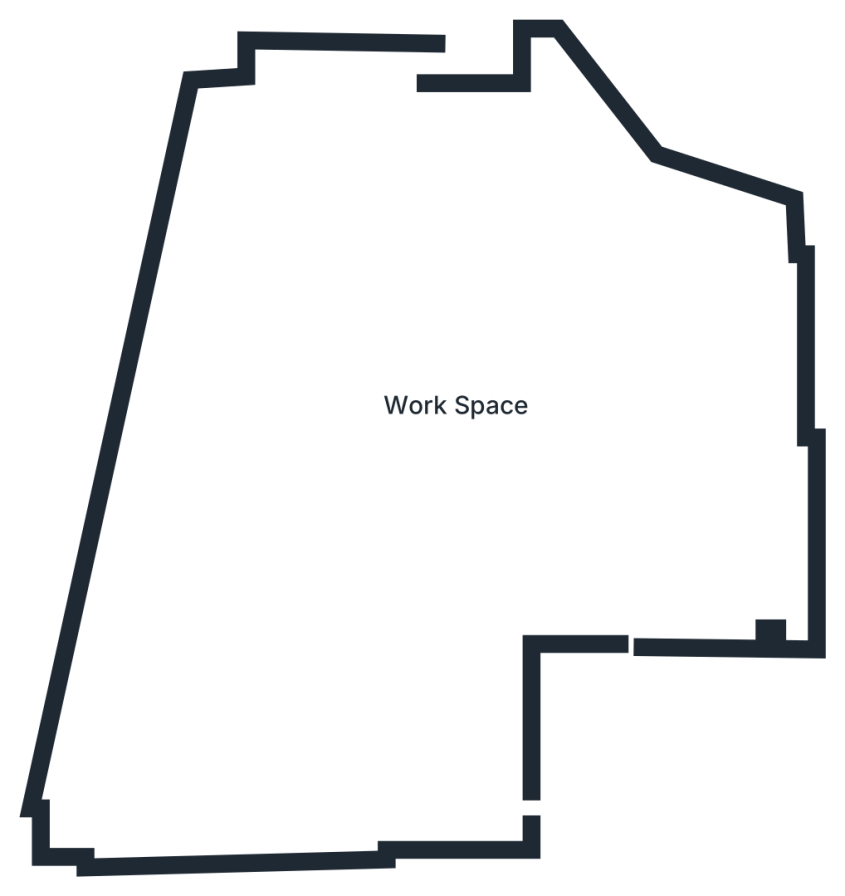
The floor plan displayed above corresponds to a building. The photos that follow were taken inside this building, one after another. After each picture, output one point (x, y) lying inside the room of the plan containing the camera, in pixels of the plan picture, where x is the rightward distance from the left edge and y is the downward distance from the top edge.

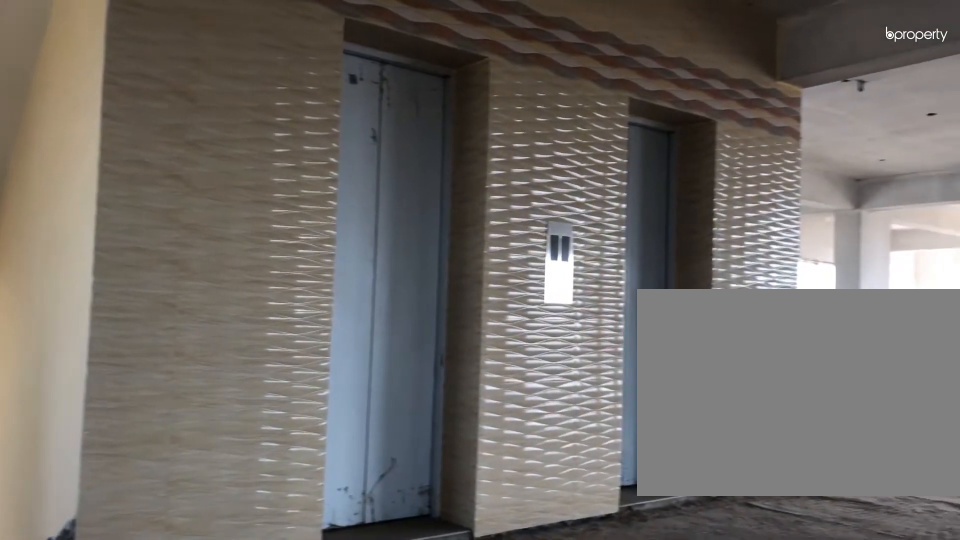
(600, 493)
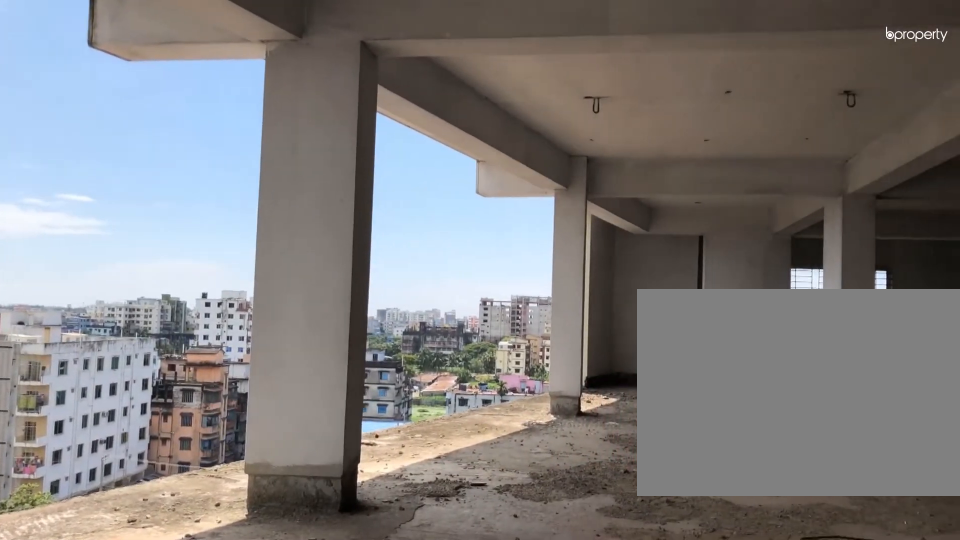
(600, 493)
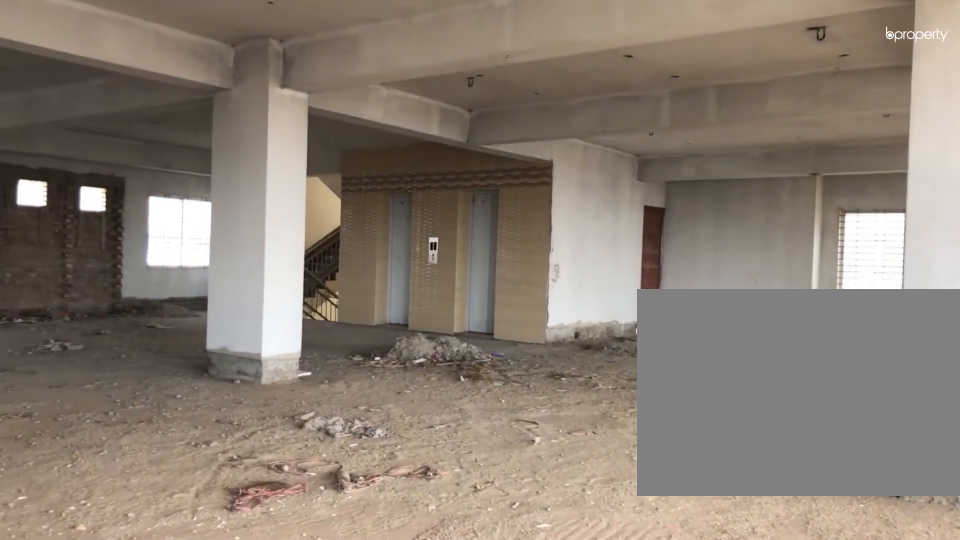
(437, 433)
